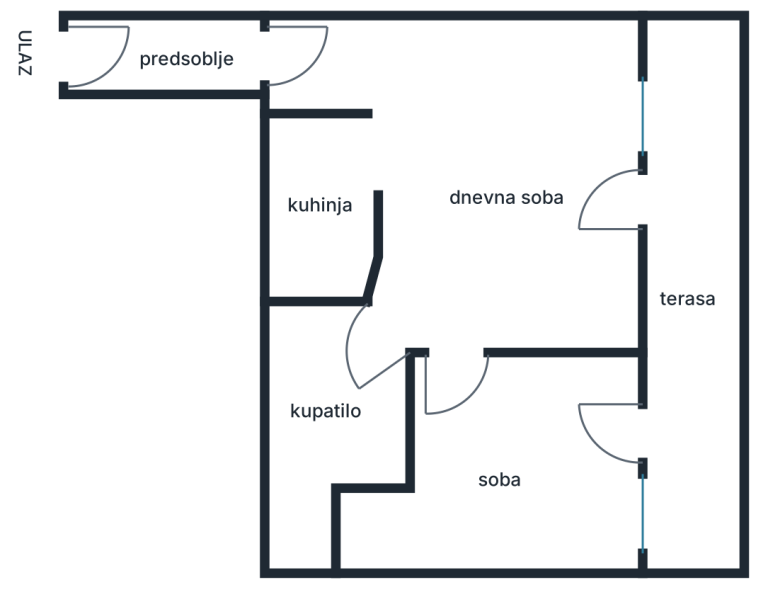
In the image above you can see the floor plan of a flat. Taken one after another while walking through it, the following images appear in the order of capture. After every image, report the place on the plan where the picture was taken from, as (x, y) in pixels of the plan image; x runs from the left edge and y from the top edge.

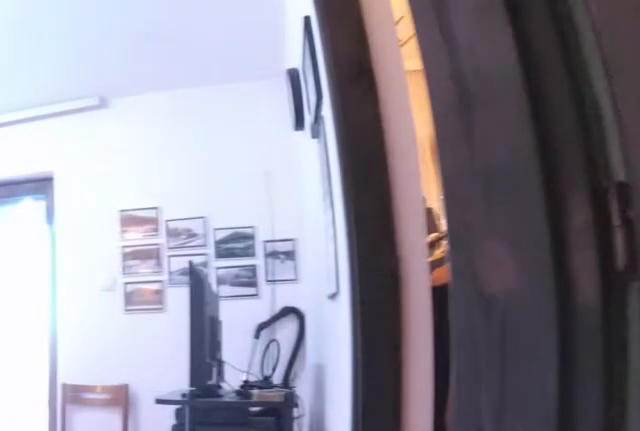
(398, 311)
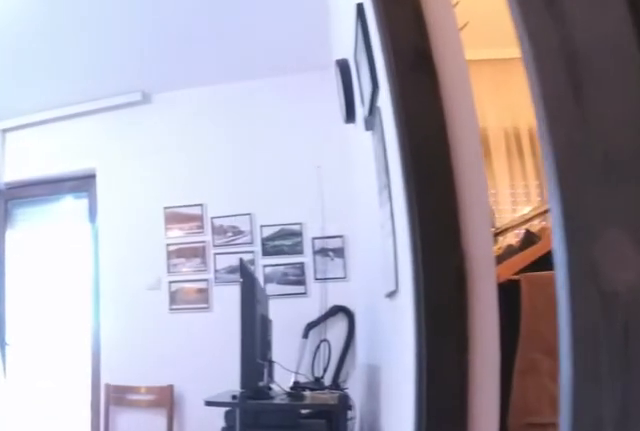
(399, 311)
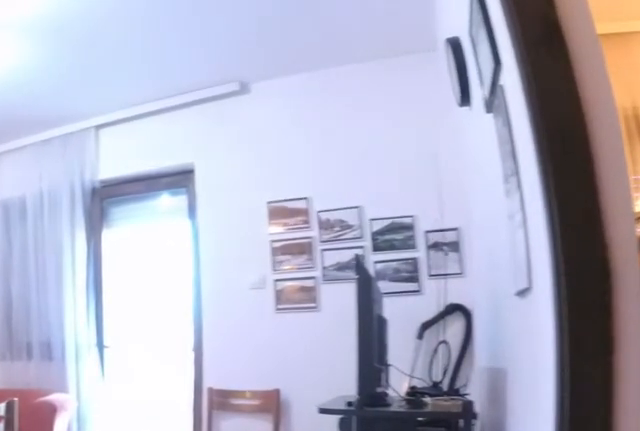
(399, 311)
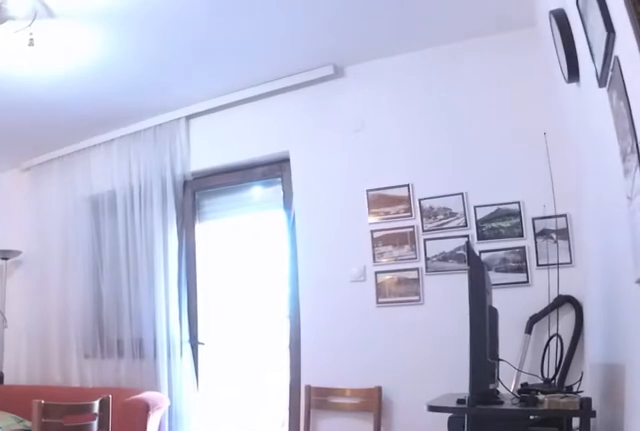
(399, 311)
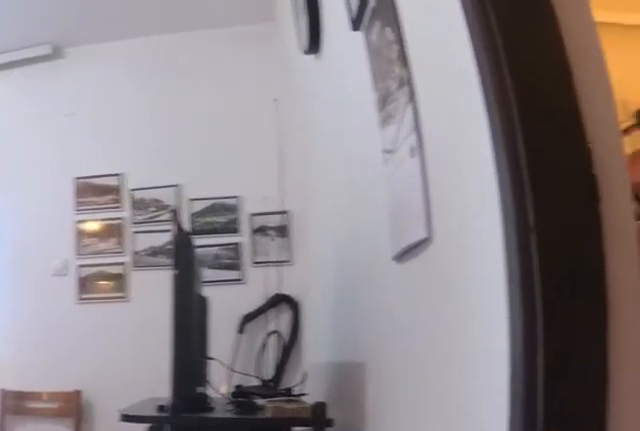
(403, 312)
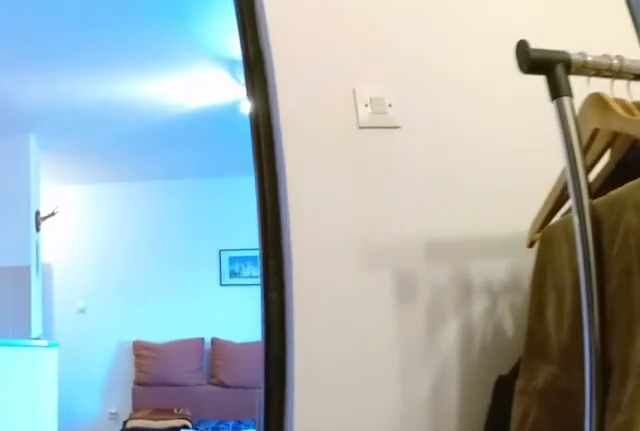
(453, 428)
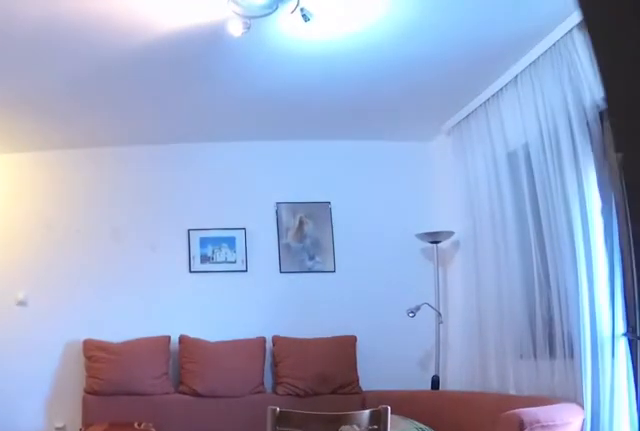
(453, 392)
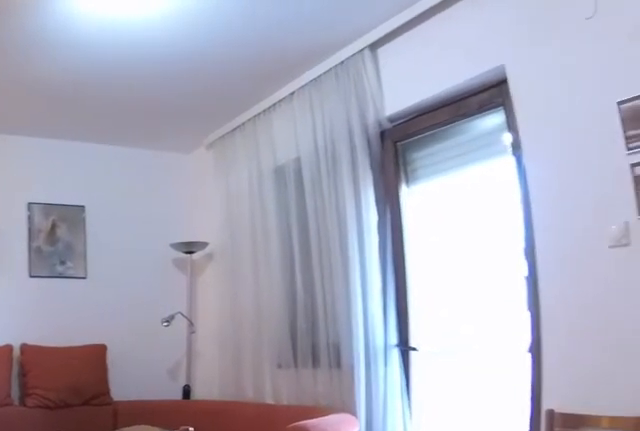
(448, 377)
